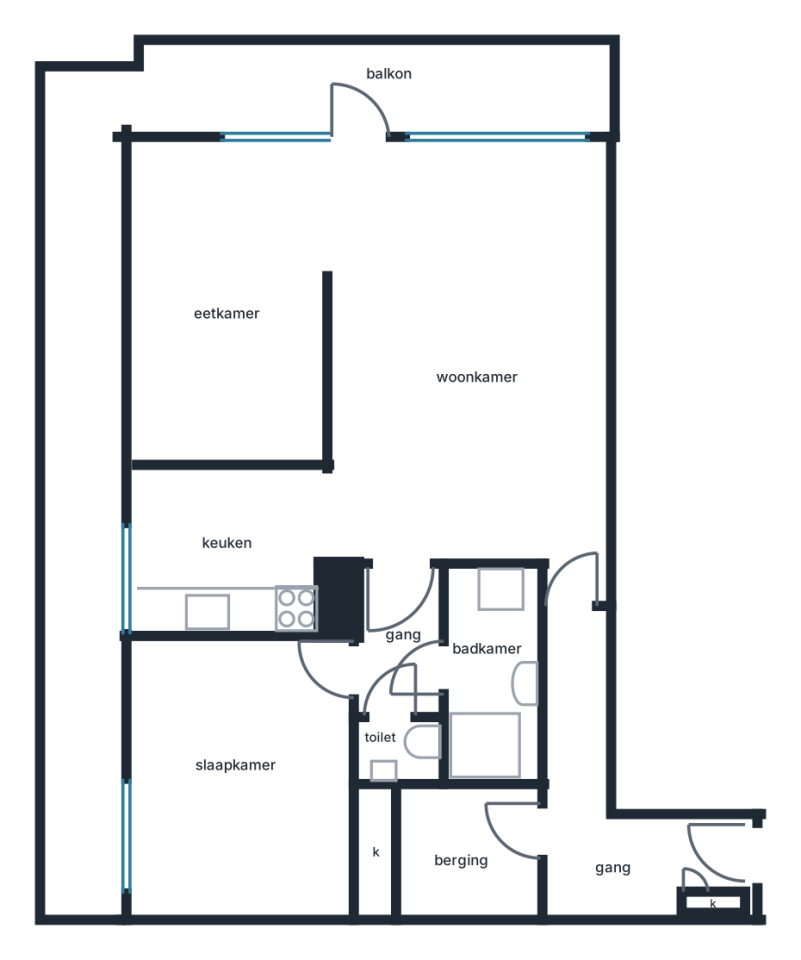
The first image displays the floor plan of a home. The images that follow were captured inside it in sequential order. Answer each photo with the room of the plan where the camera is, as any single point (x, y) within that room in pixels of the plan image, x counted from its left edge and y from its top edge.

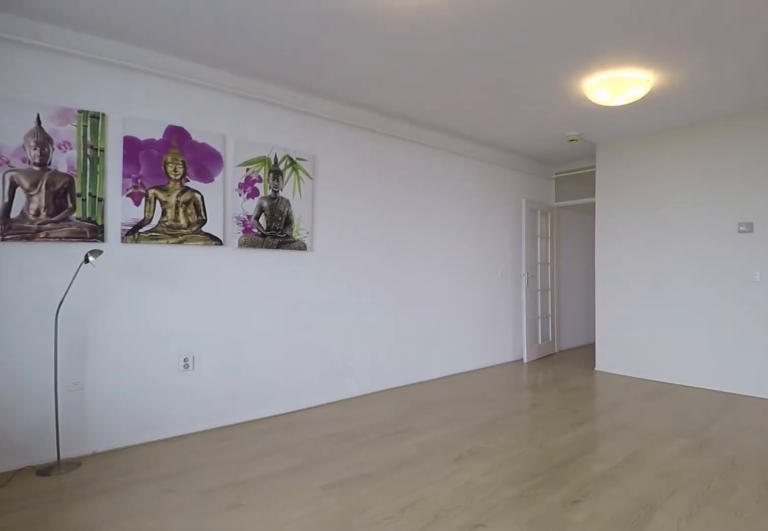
(469, 359)
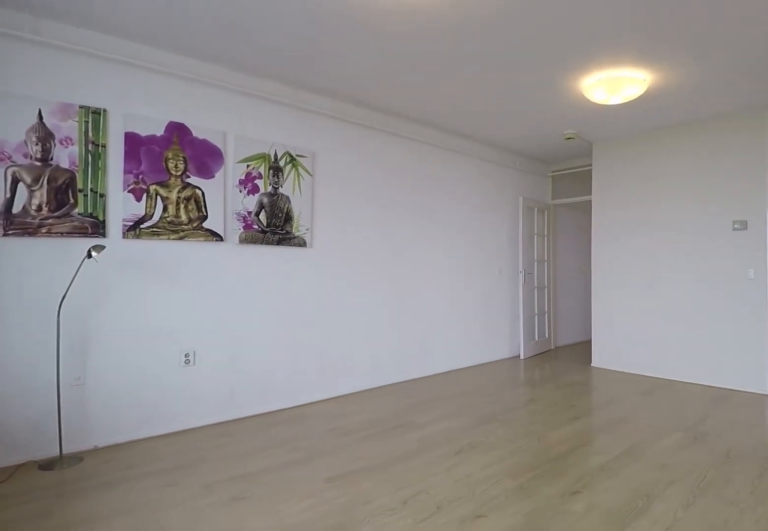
(469, 359)
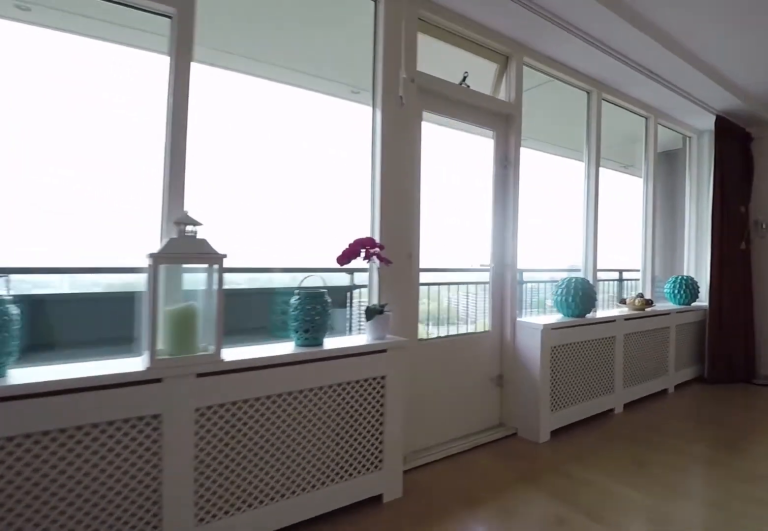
(231, 301)
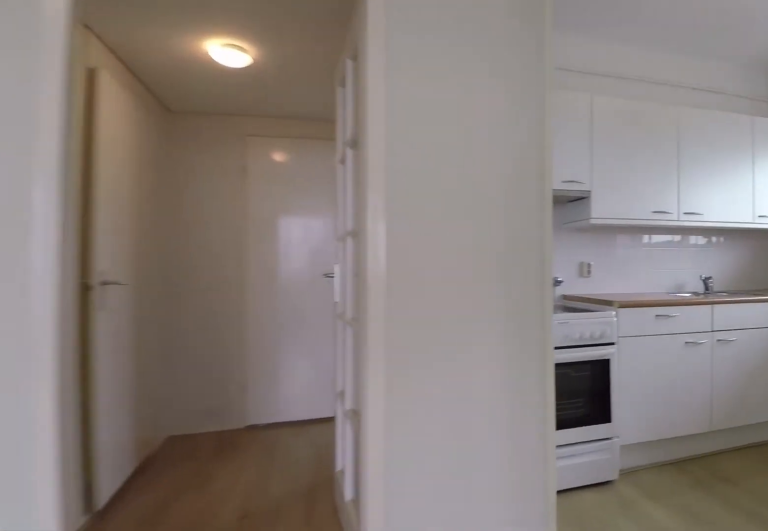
(469, 356)
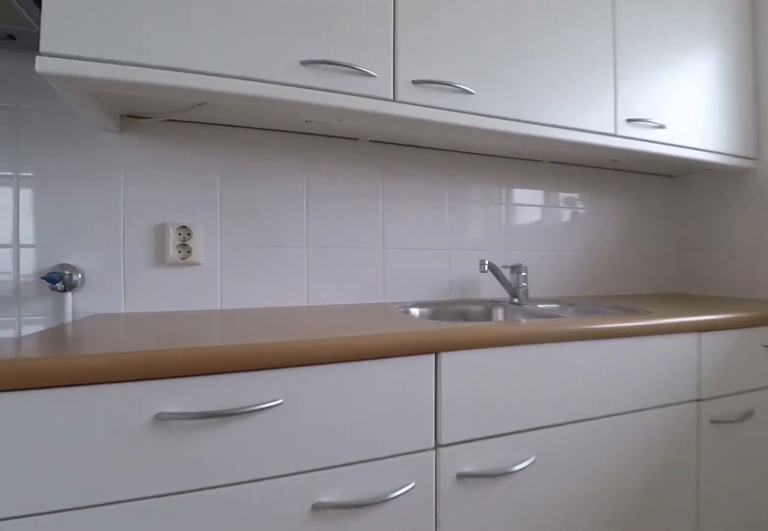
(226, 607)
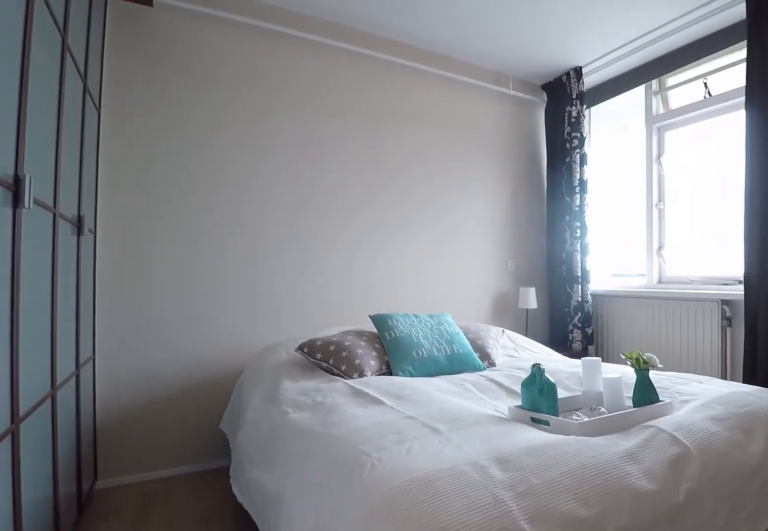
(244, 778)
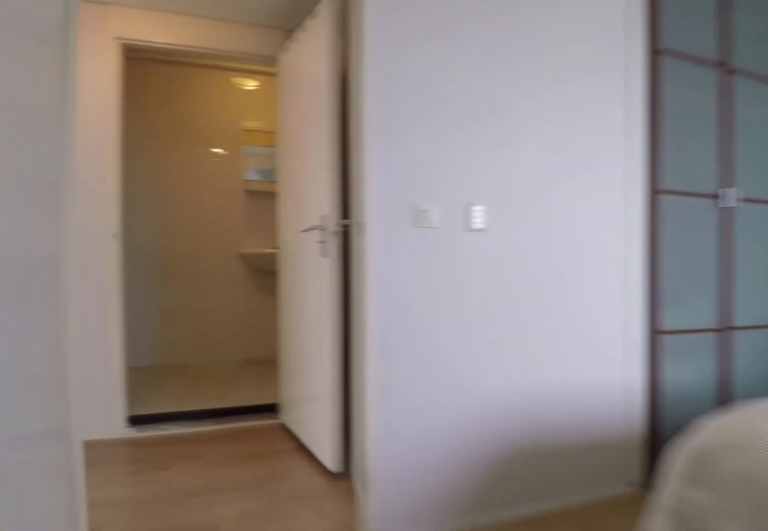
(244, 778)
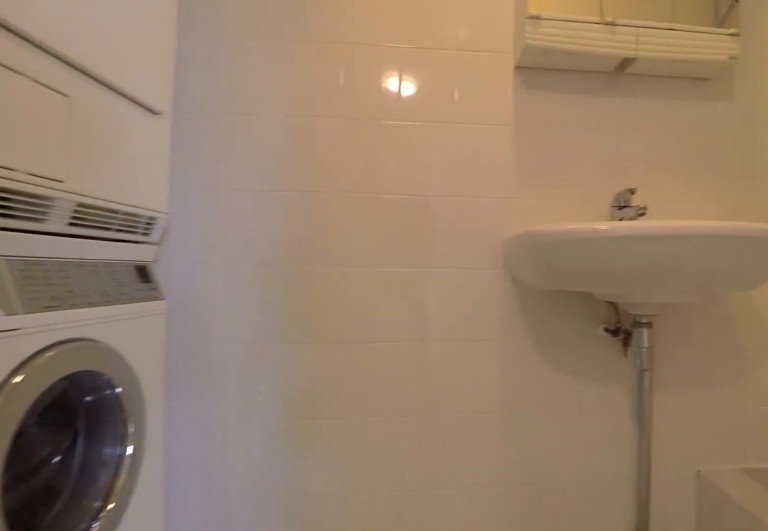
(500, 688)
